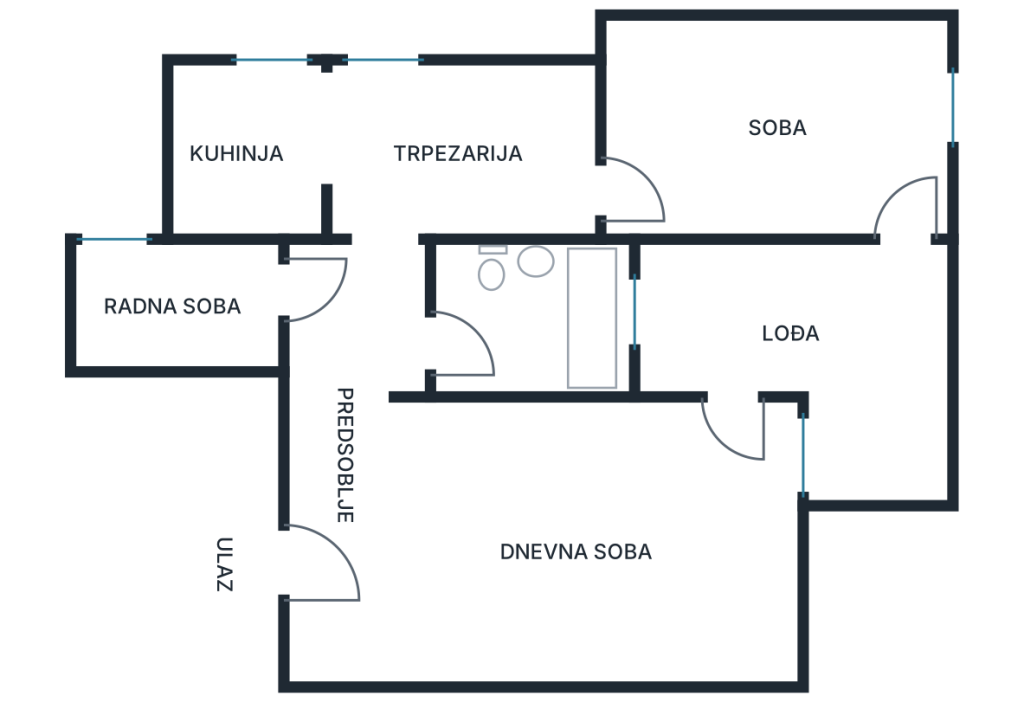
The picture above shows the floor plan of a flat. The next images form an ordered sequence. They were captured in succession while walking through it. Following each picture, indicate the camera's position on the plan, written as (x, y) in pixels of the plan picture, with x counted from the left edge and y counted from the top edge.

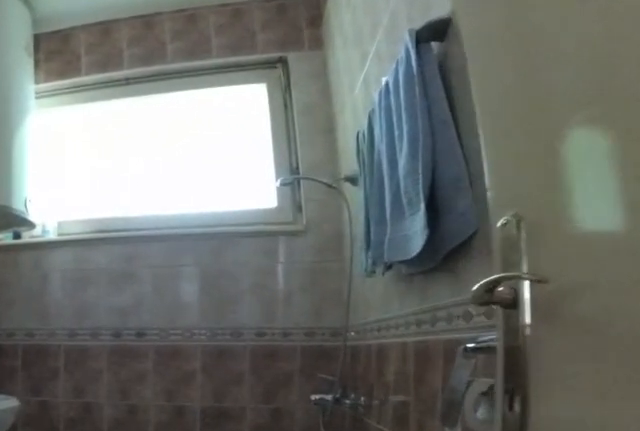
(462, 358)
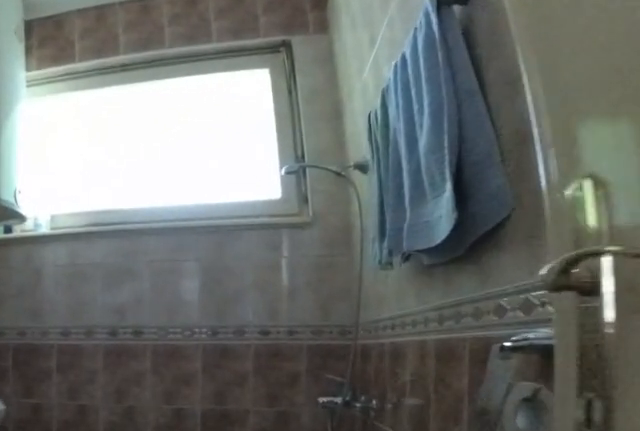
(472, 358)
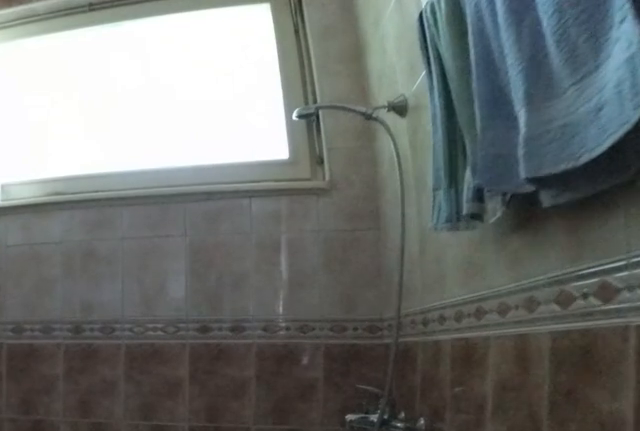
(513, 357)
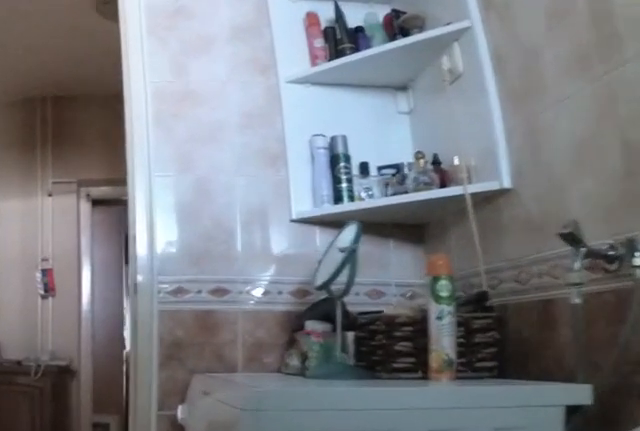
(592, 360)
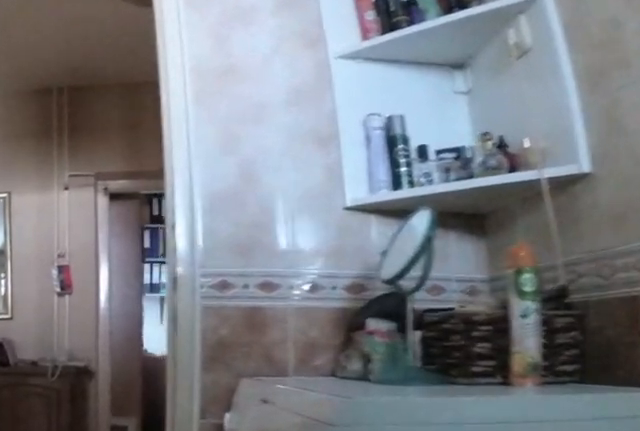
(579, 359)
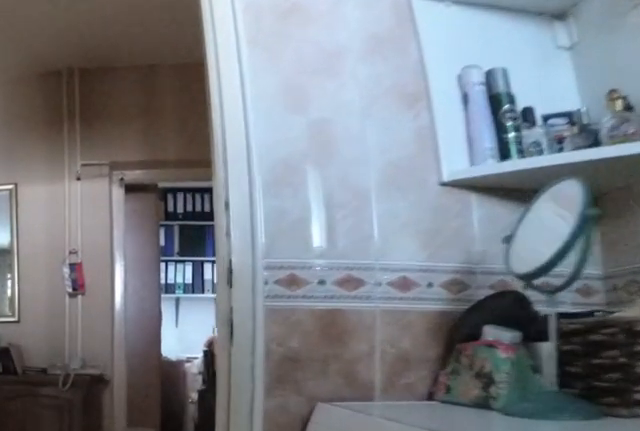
(551, 359)
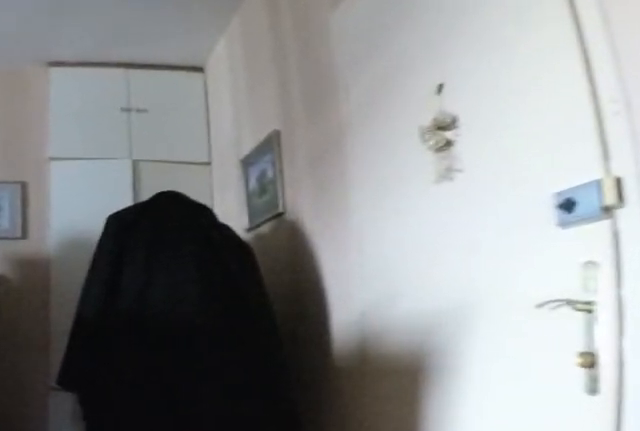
(351, 469)
